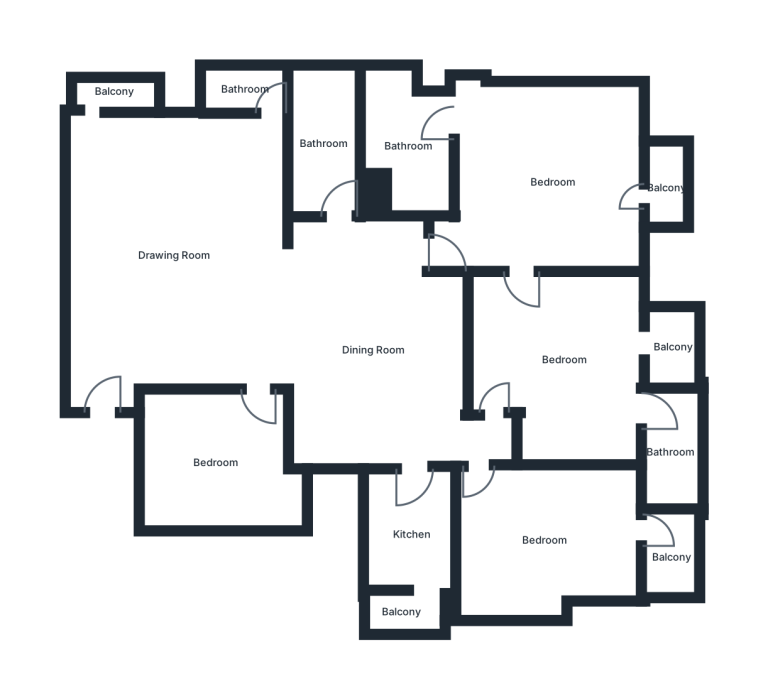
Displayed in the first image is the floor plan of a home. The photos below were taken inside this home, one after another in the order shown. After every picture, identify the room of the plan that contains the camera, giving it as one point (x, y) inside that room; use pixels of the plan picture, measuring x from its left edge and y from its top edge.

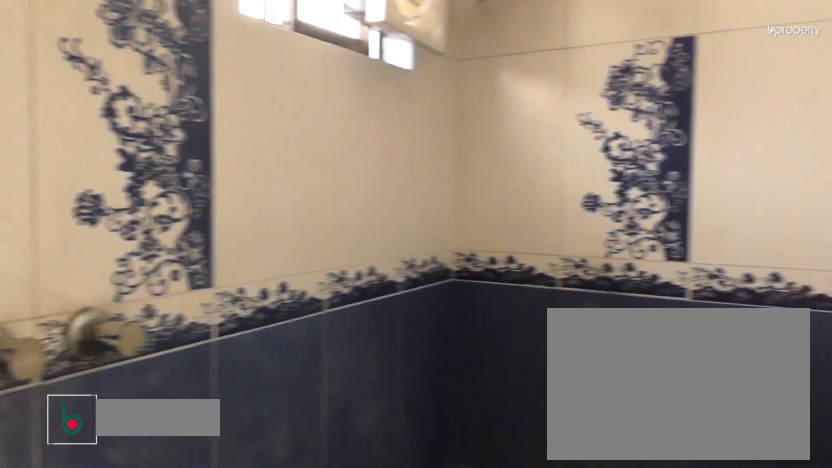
(670, 451)
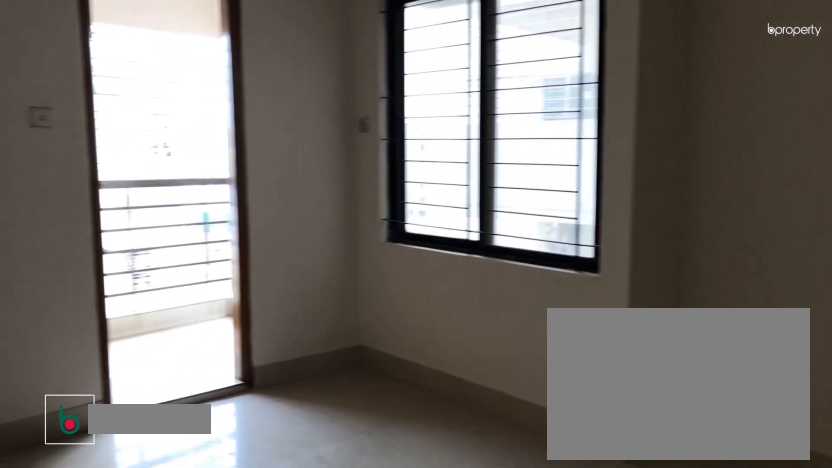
(545, 540)
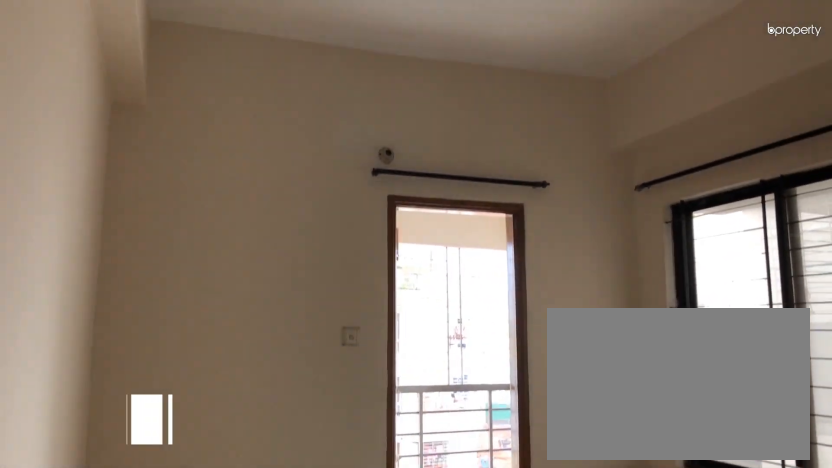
(545, 540)
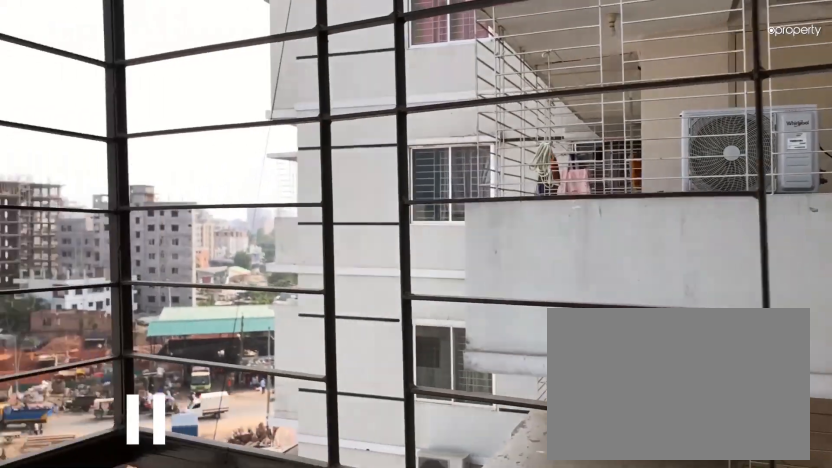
(670, 557)
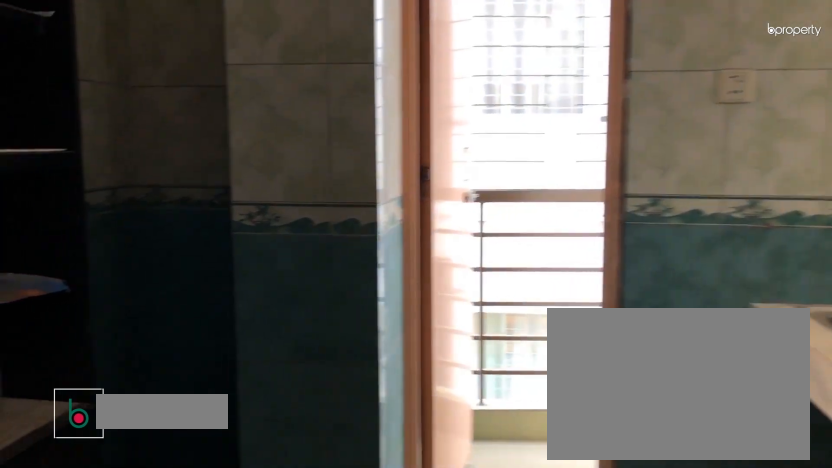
(410, 535)
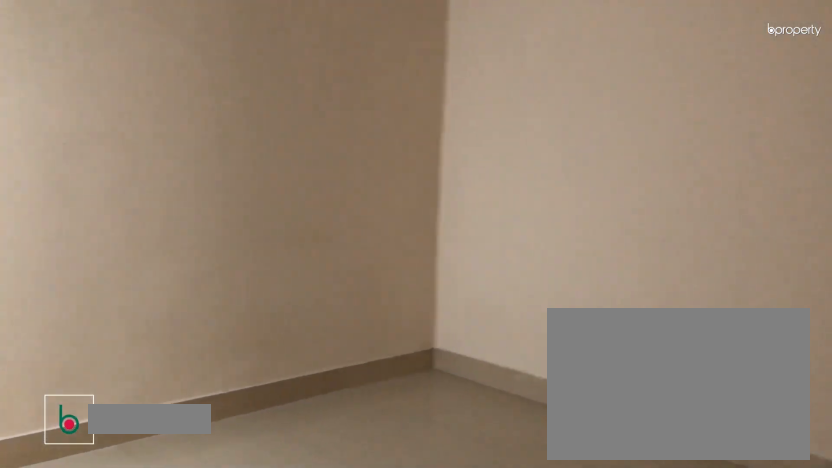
(214, 463)
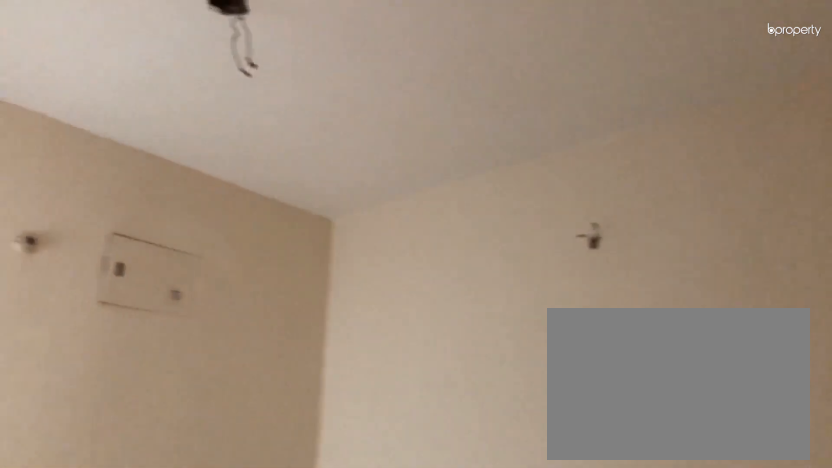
(214, 463)
